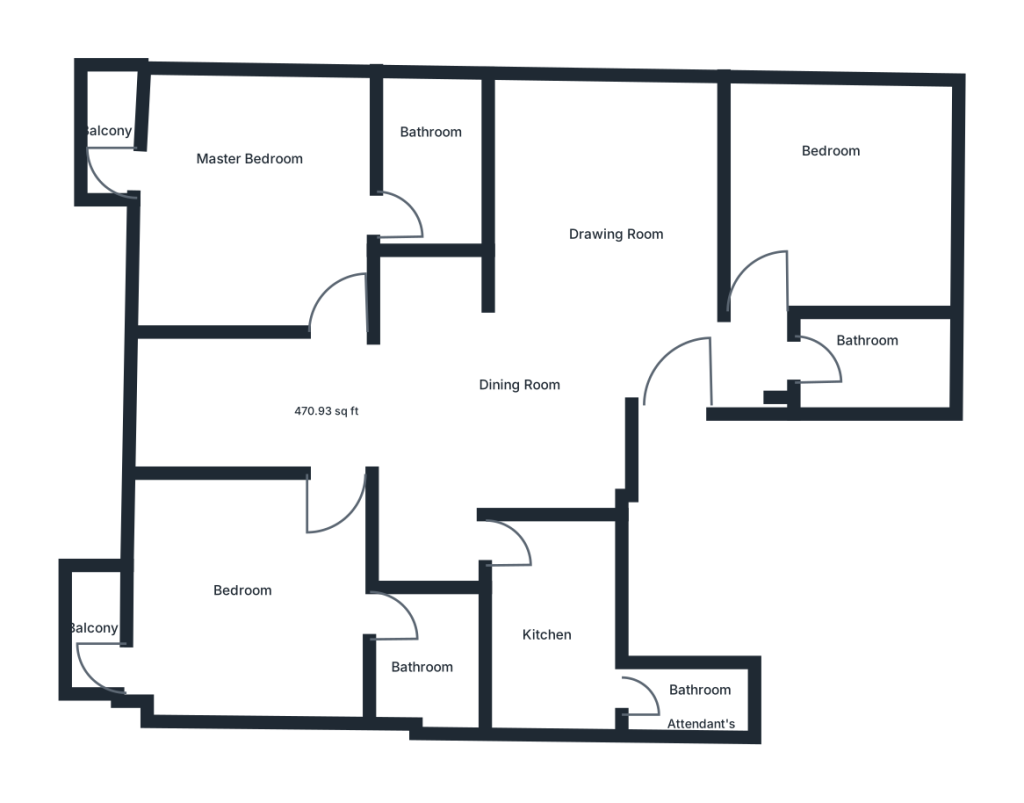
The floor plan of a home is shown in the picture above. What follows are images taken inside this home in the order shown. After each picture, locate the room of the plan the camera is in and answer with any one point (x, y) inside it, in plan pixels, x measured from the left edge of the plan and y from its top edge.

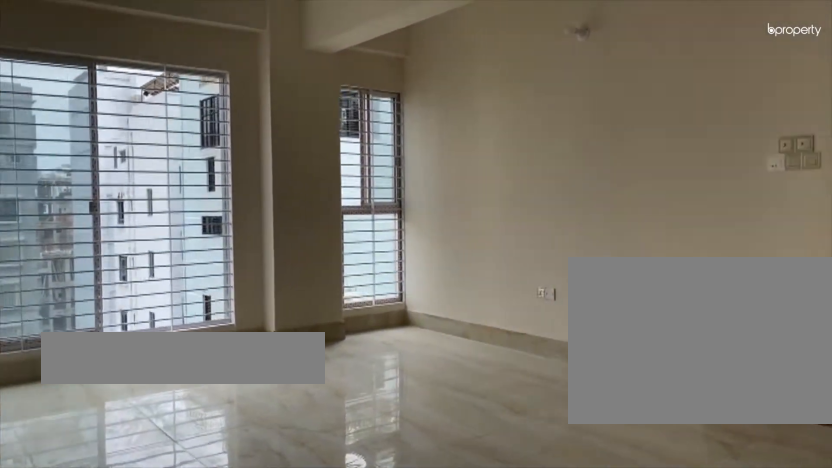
(577, 324)
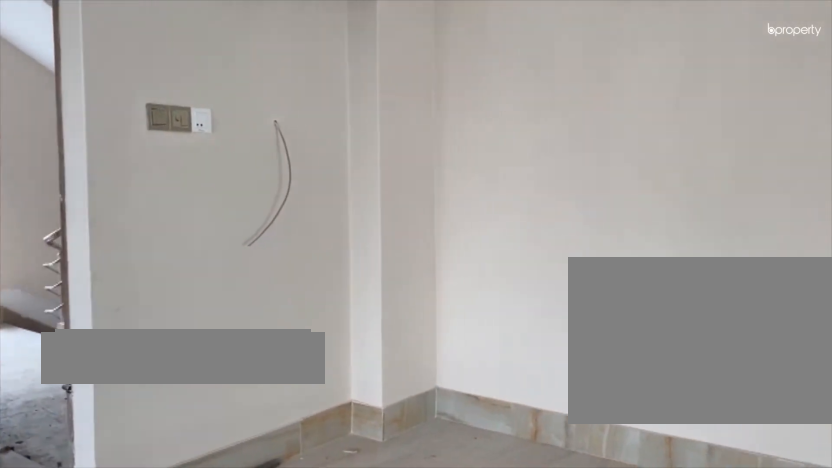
(577, 324)
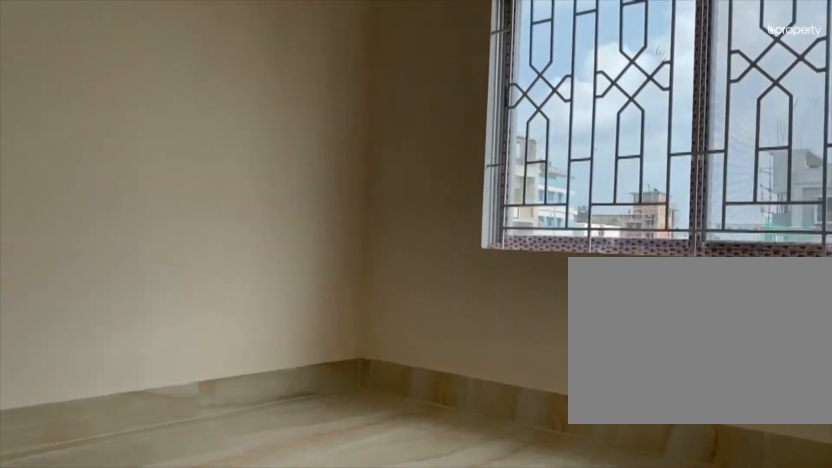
(854, 203)
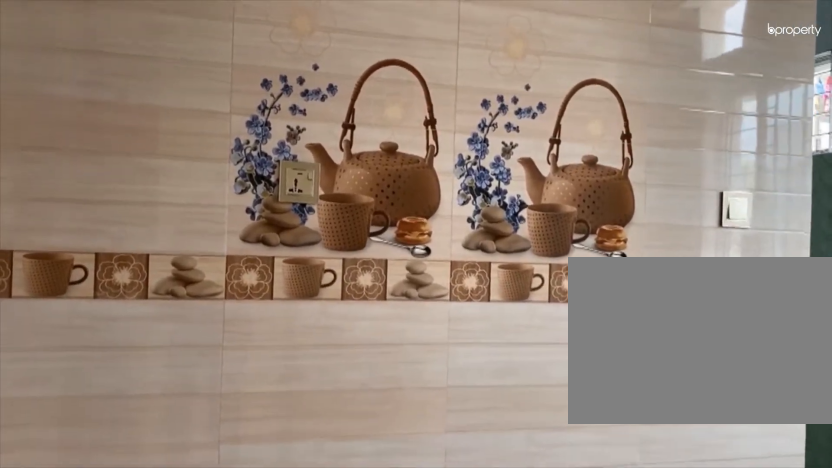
(550, 637)
